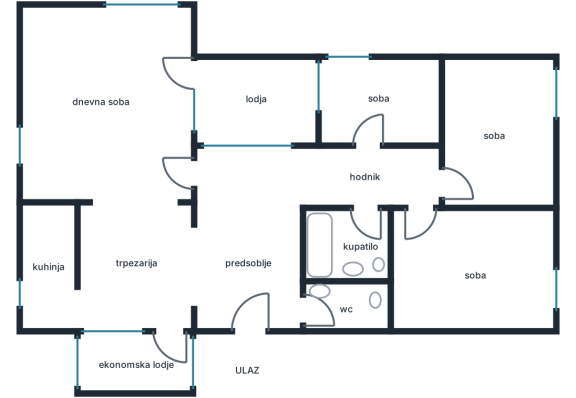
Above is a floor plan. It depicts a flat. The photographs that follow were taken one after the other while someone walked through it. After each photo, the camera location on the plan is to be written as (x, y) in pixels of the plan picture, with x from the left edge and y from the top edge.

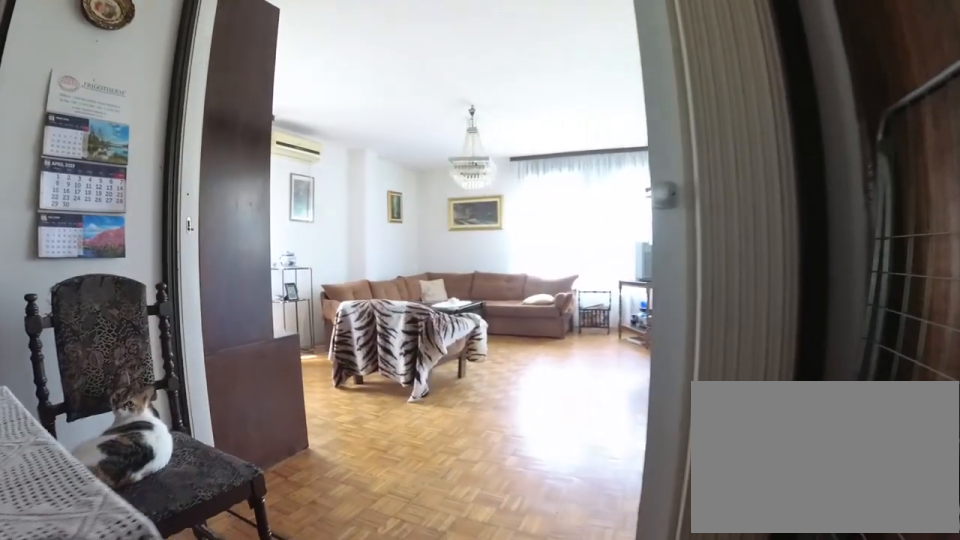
(157, 254)
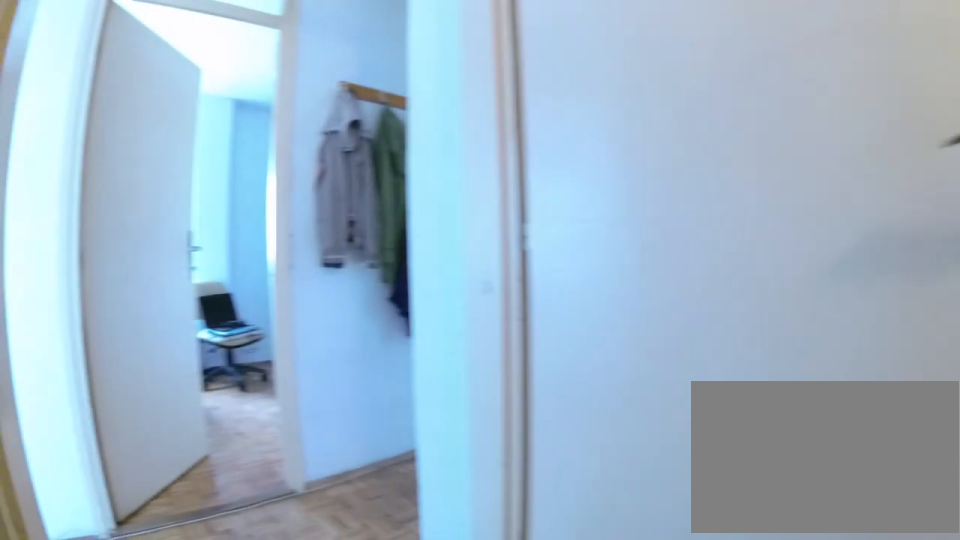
(339, 258)
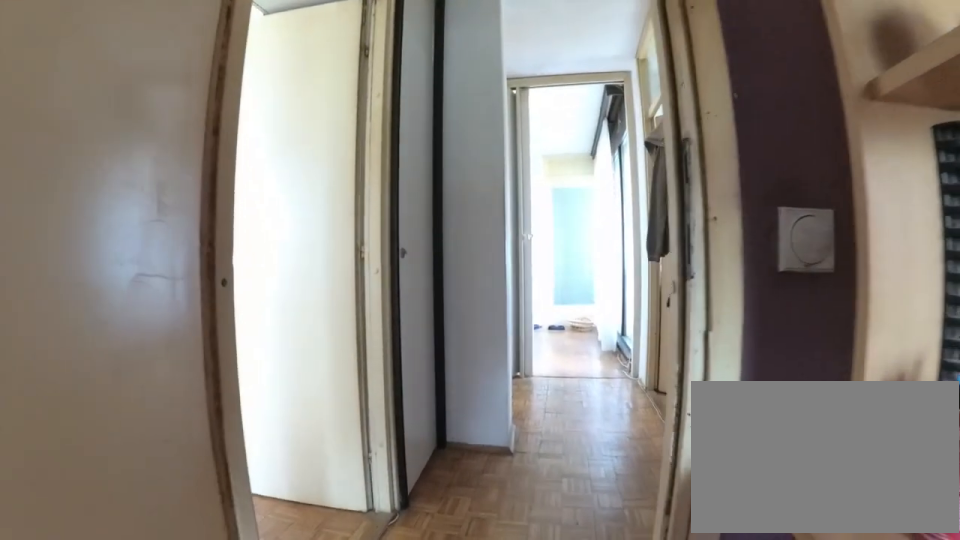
(491, 181)
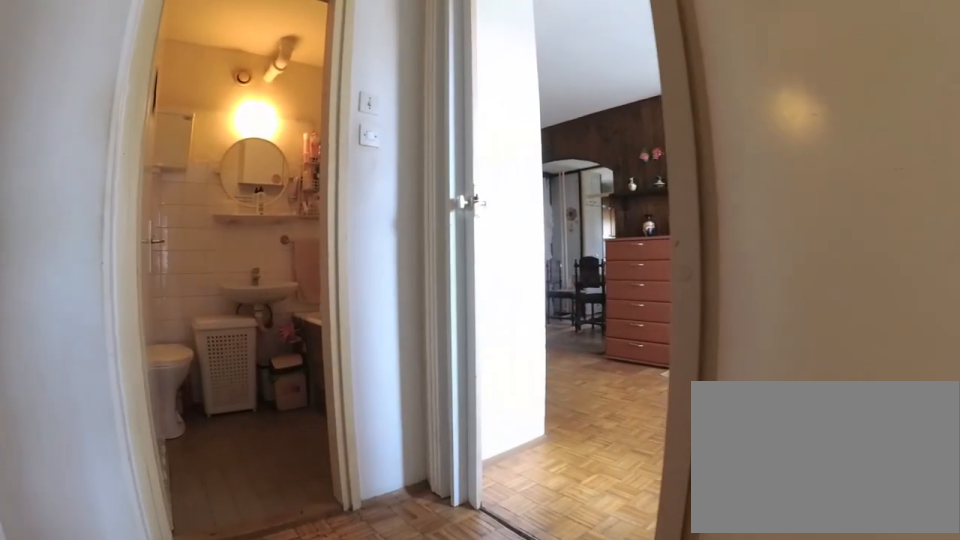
(377, 121)
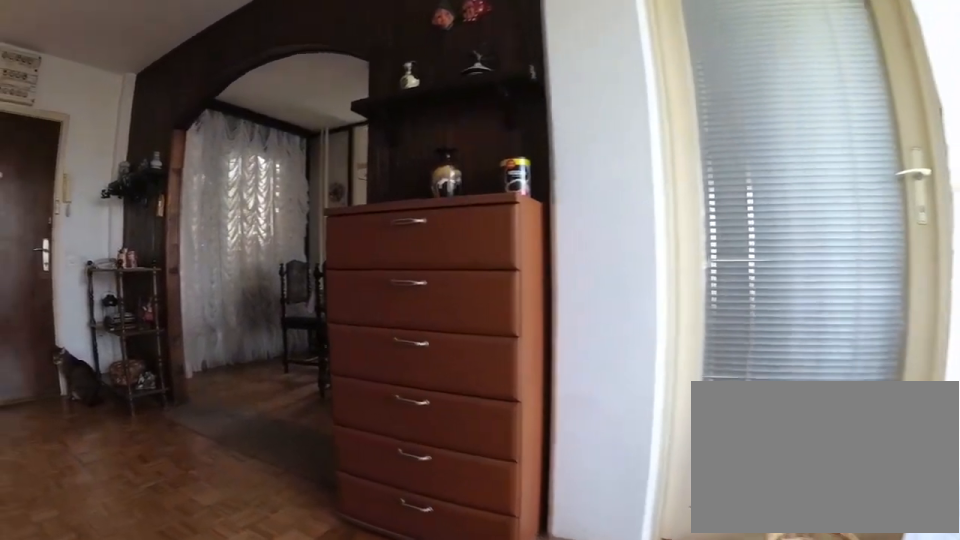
(249, 169)
